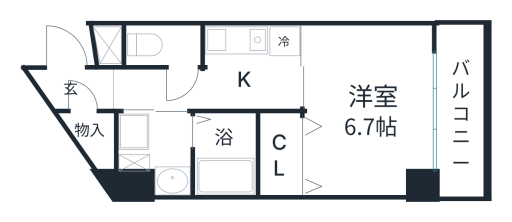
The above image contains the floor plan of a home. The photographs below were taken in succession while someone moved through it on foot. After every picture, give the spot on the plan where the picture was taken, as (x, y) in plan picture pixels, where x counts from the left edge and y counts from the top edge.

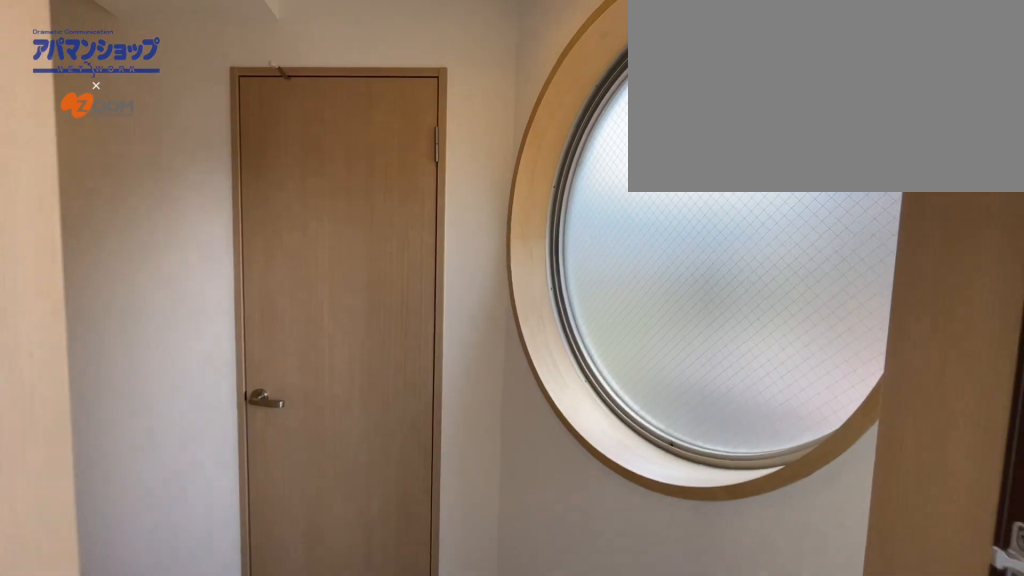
(56, 43)
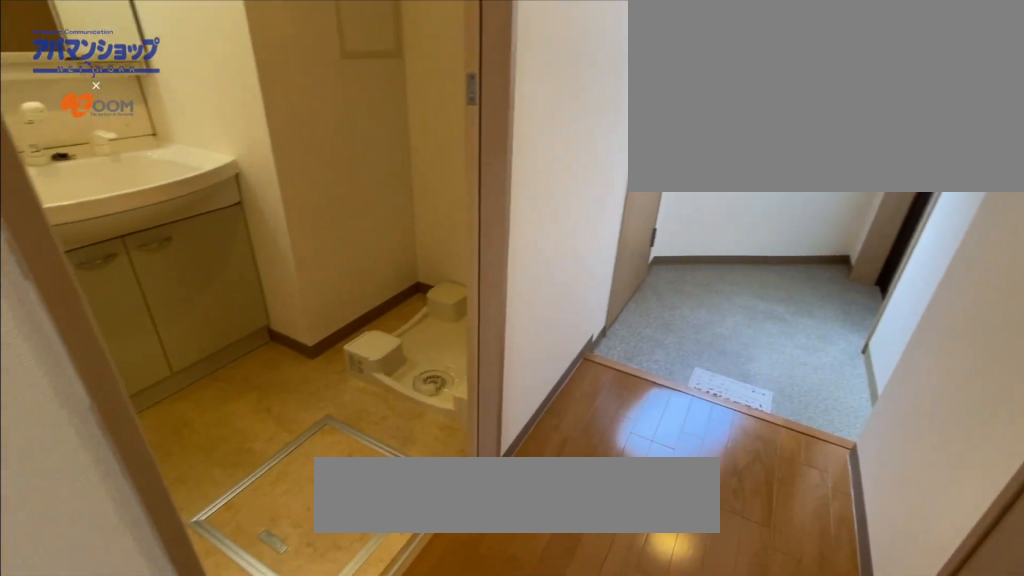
(202, 77)
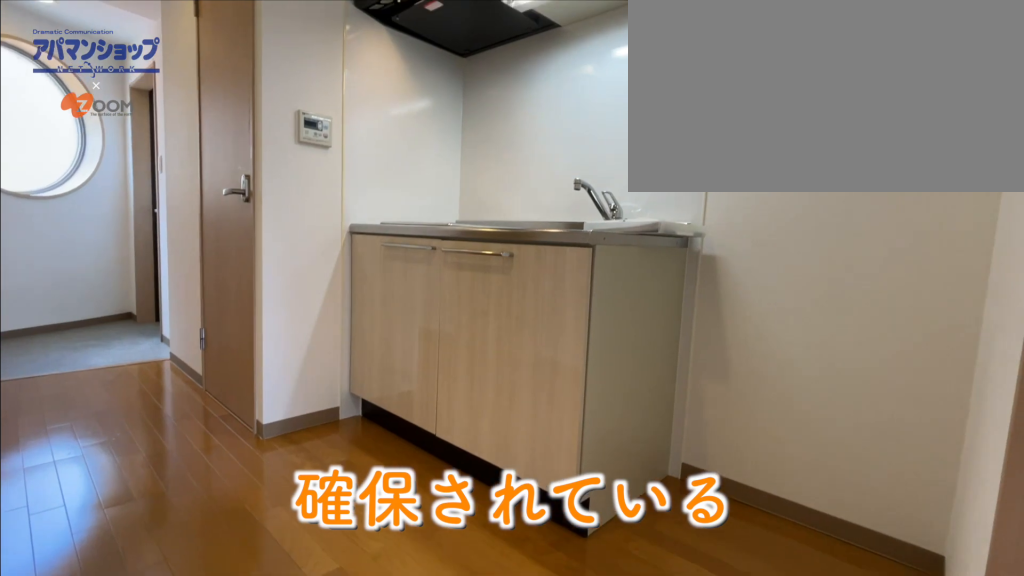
(319, 92)
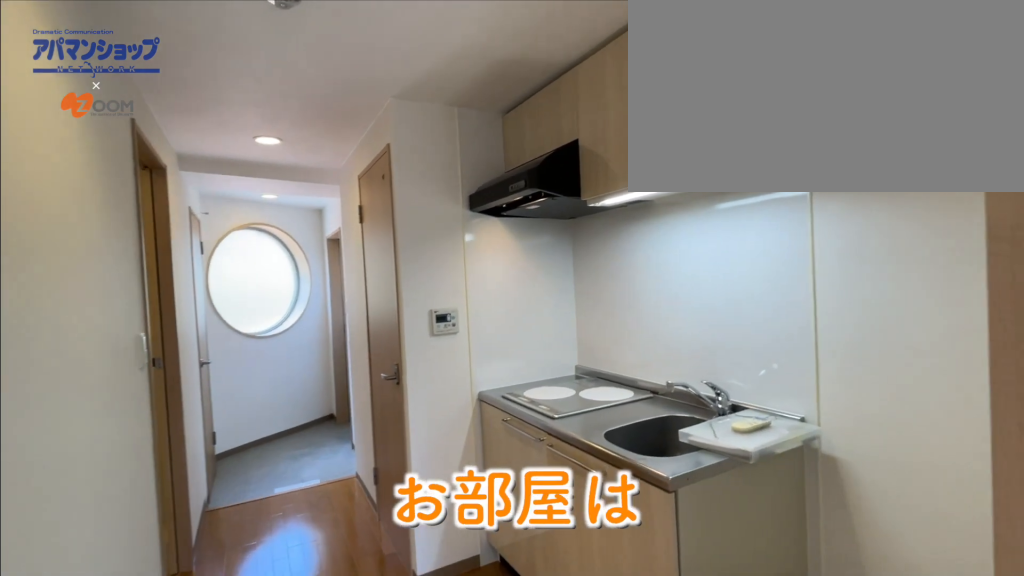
(319, 92)
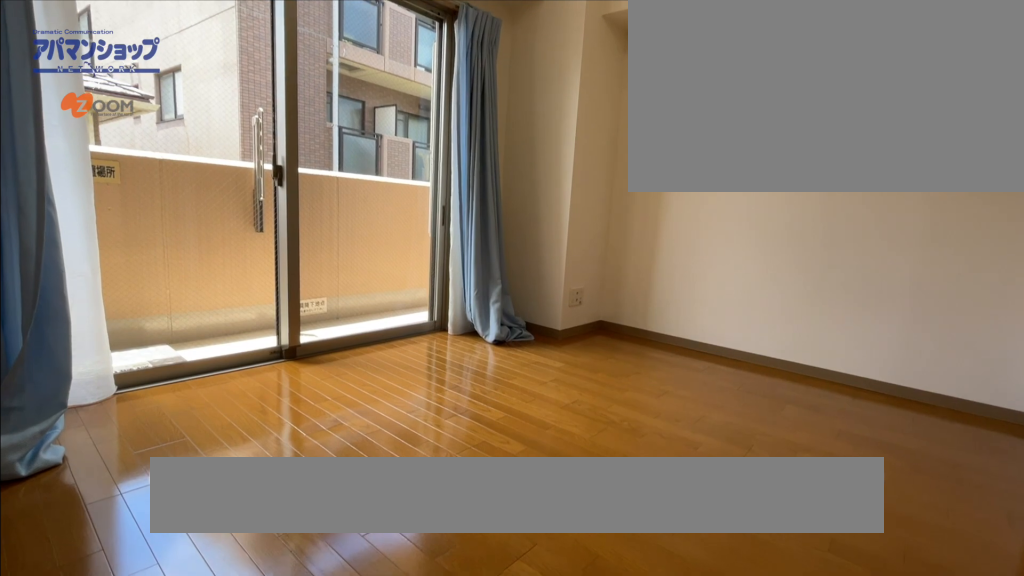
(318, 38)
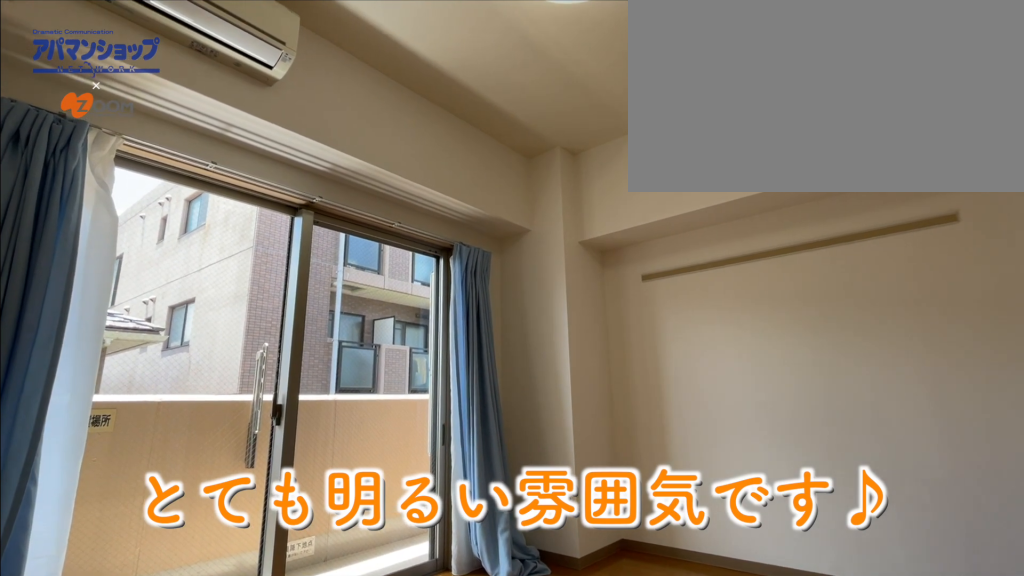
(318, 38)
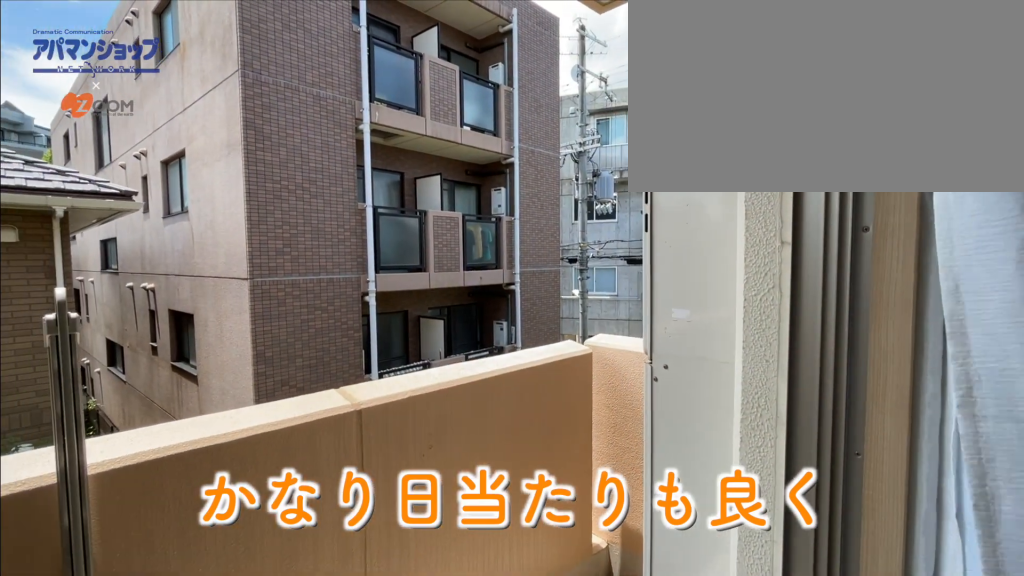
(421, 121)
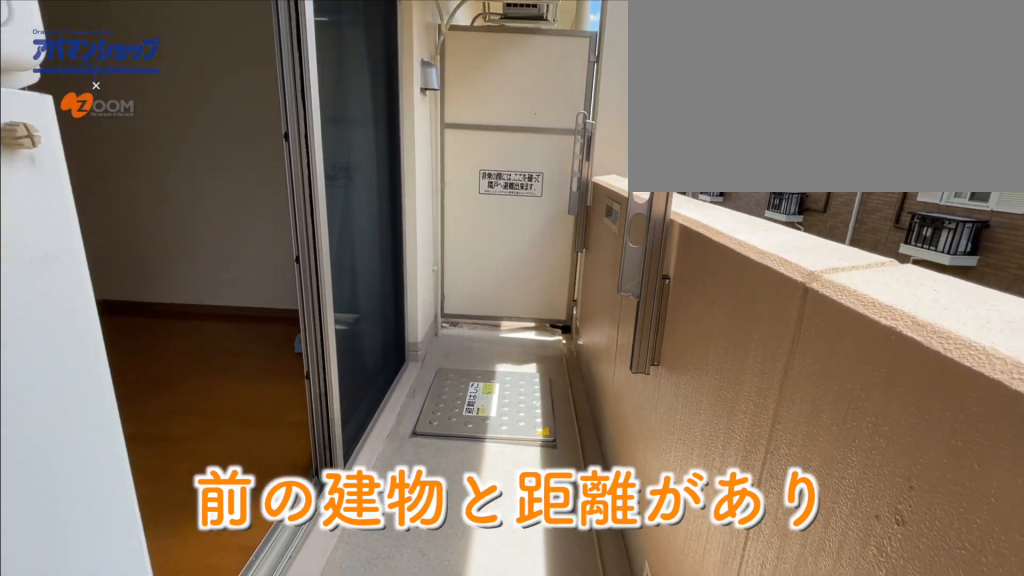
(466, 177)
